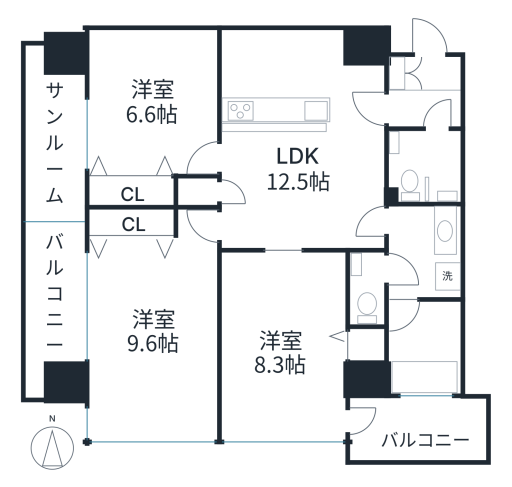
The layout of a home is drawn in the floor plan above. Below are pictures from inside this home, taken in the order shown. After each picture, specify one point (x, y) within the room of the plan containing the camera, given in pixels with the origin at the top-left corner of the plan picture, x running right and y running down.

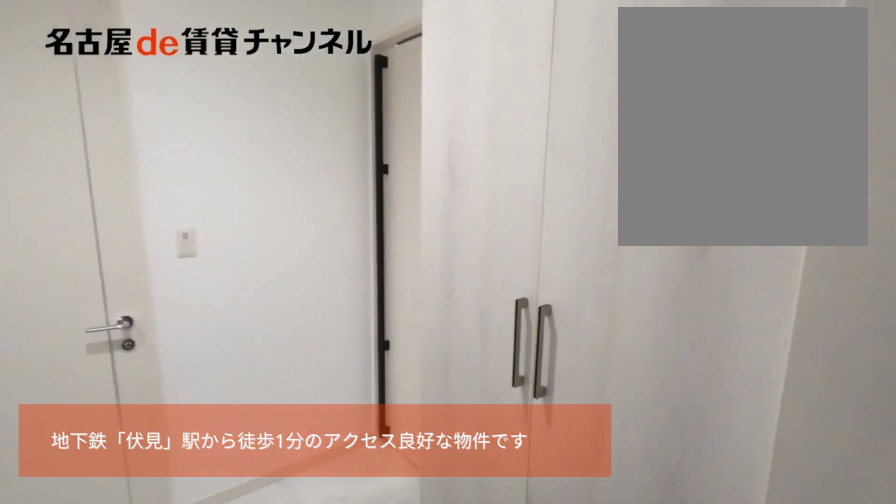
(426, 71)
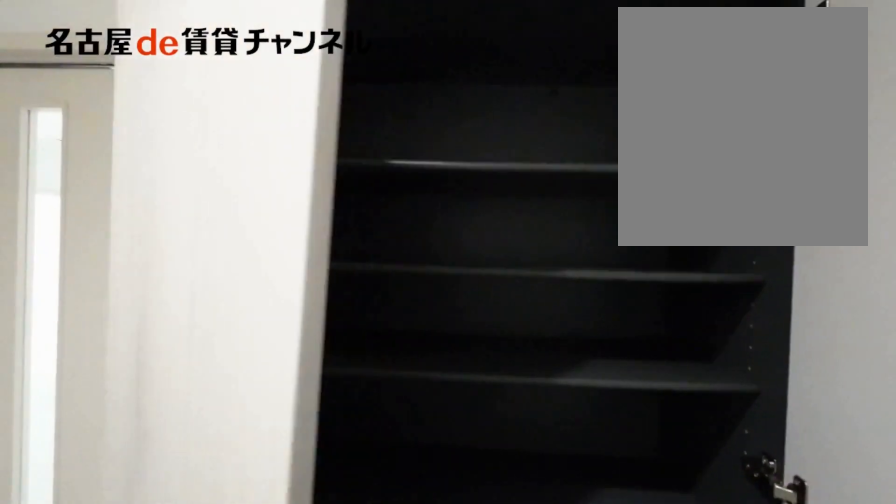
(426, 71)
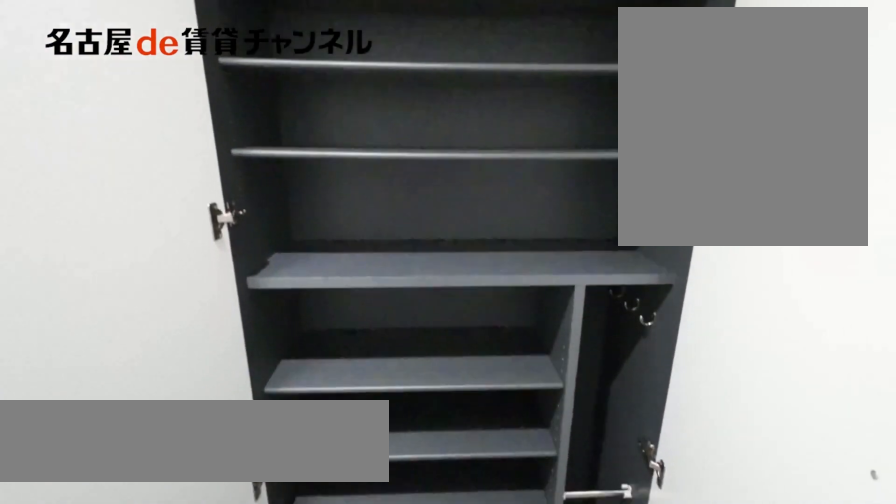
(426, 71)
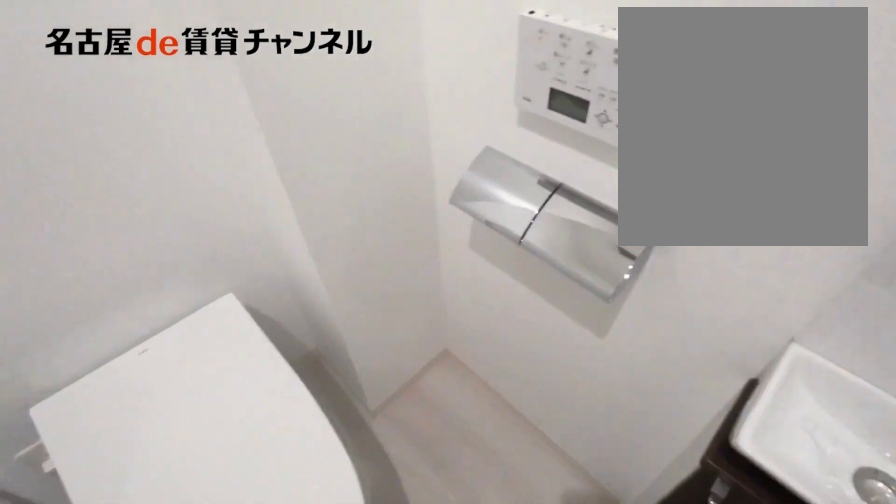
(425, 163)
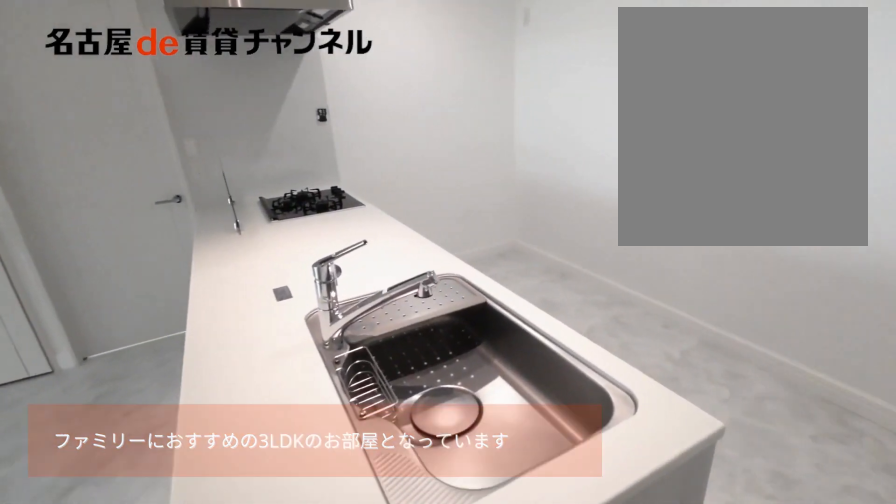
(307, 78)
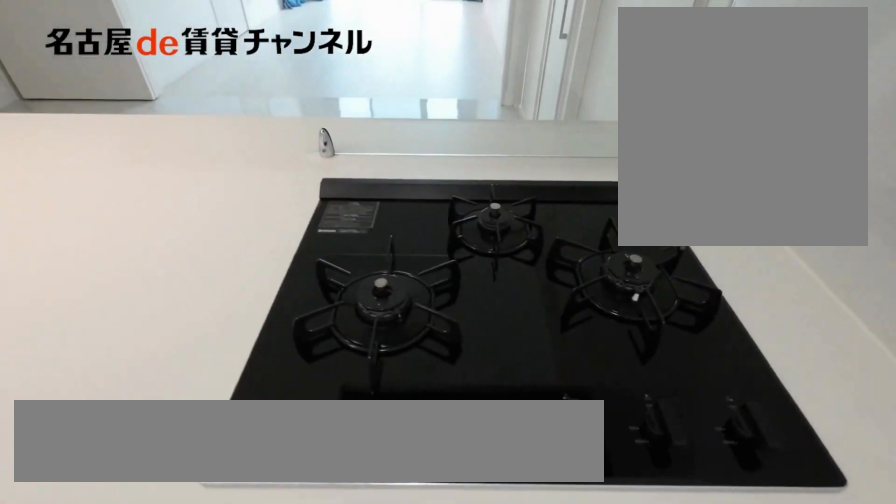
(271, 114)
